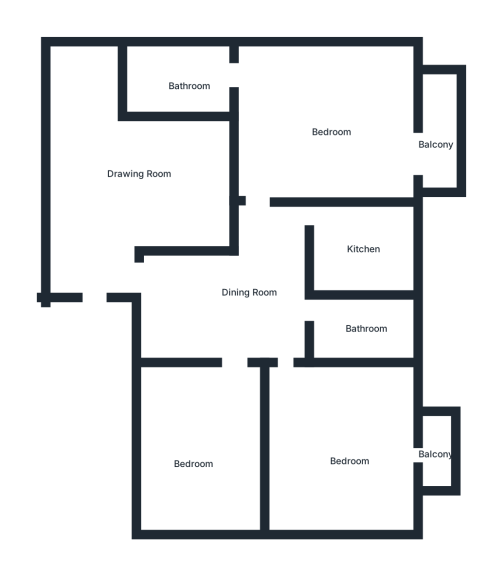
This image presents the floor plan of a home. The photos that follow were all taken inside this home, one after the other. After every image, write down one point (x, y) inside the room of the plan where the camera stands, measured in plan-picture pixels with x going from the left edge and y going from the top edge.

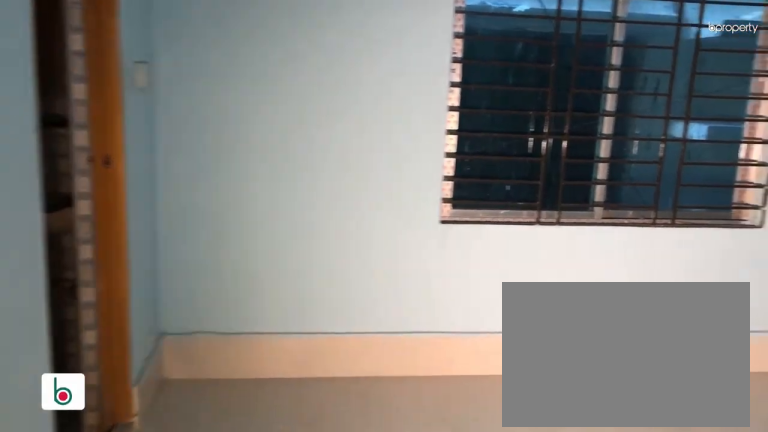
(267, 172)
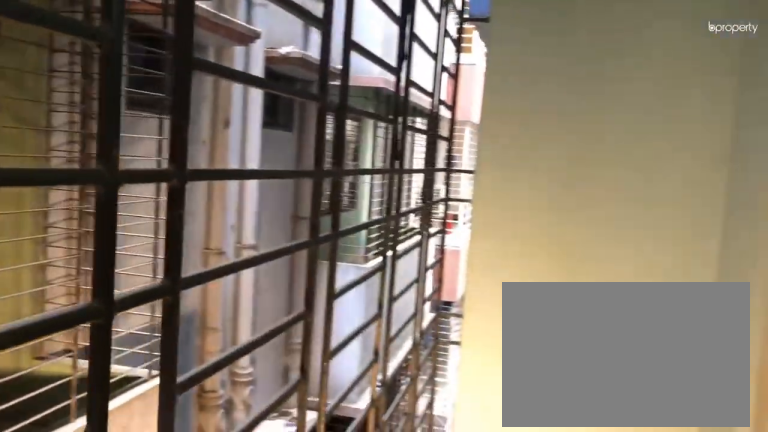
(445, 115)
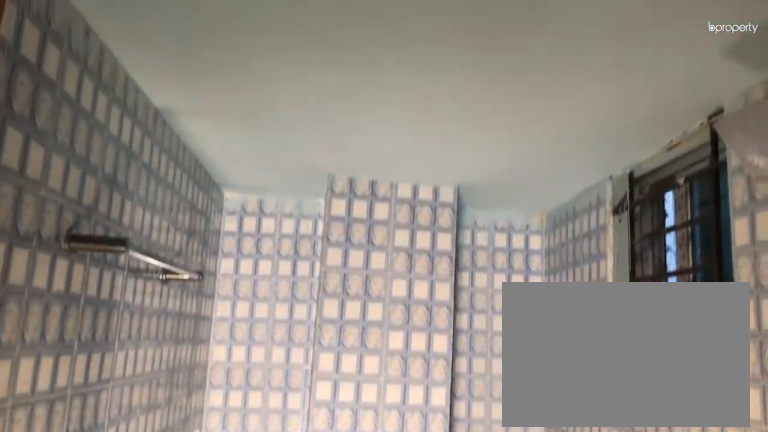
(182, 86)
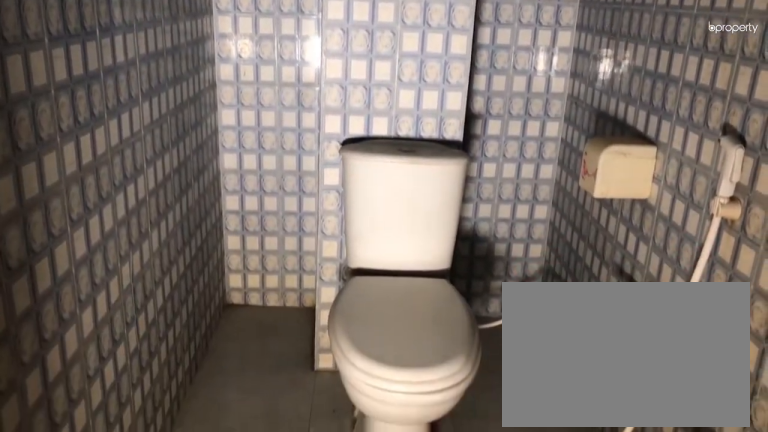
(182, 86)
